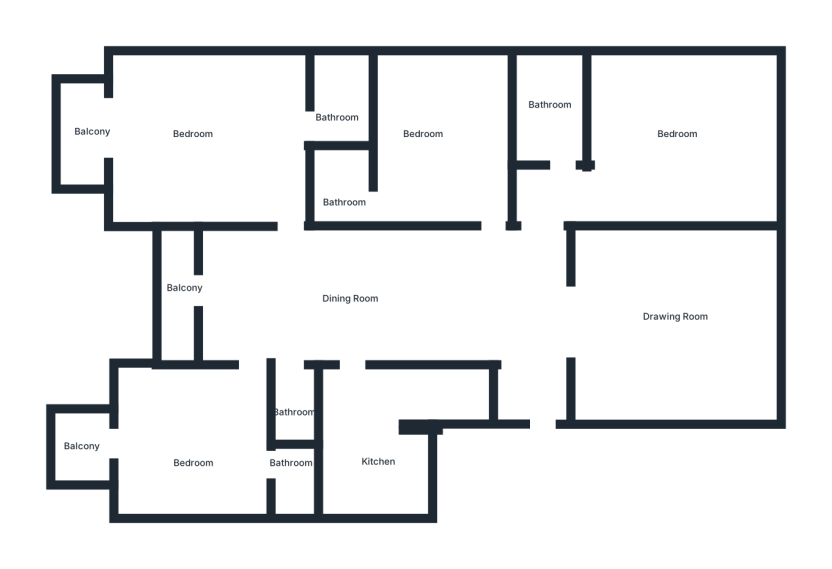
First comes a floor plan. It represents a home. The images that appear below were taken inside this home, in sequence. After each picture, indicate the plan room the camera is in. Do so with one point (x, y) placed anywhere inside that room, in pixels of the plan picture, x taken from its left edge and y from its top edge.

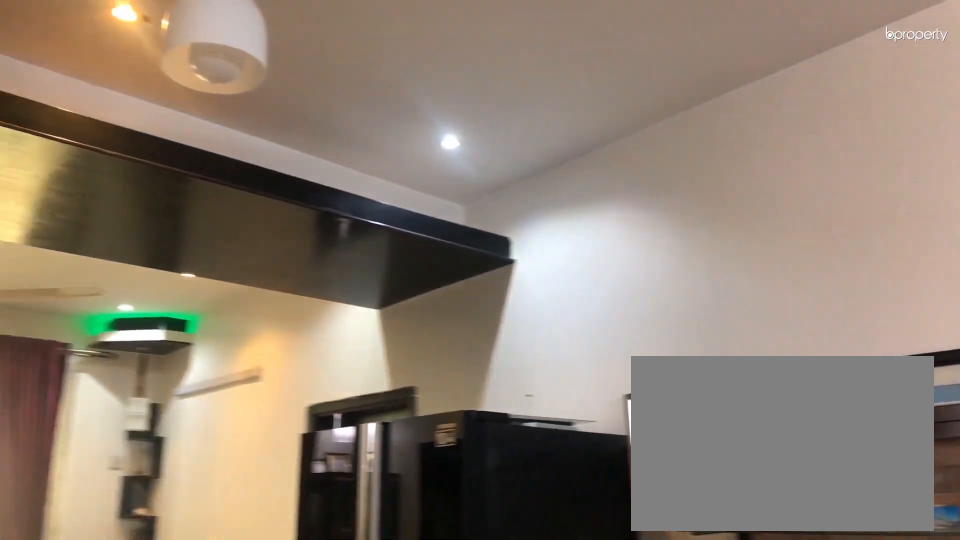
(373, 297)
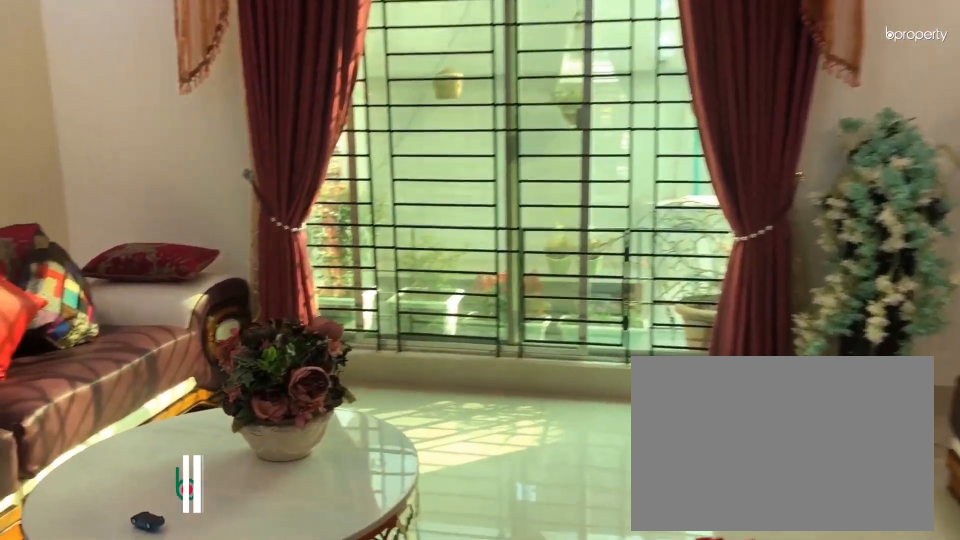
(679, 312)
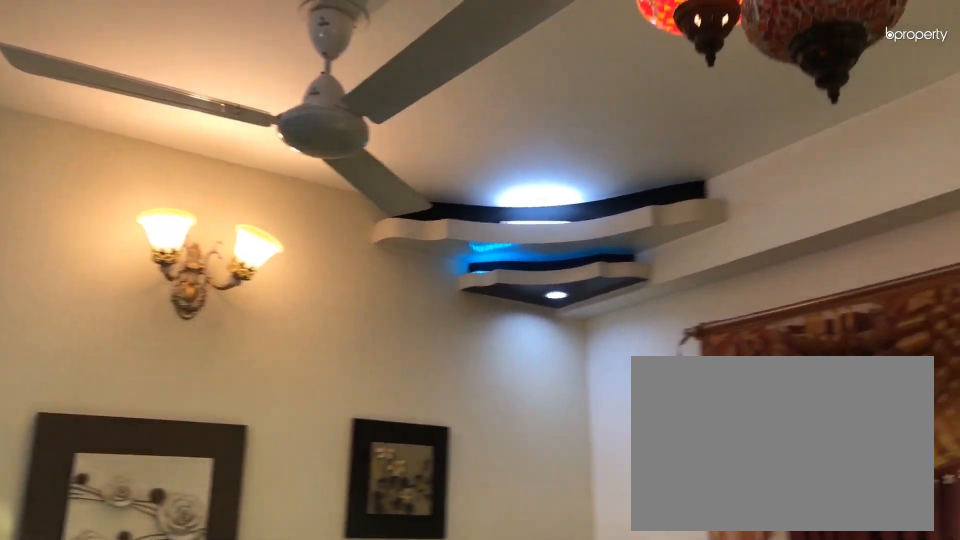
(667, 318)
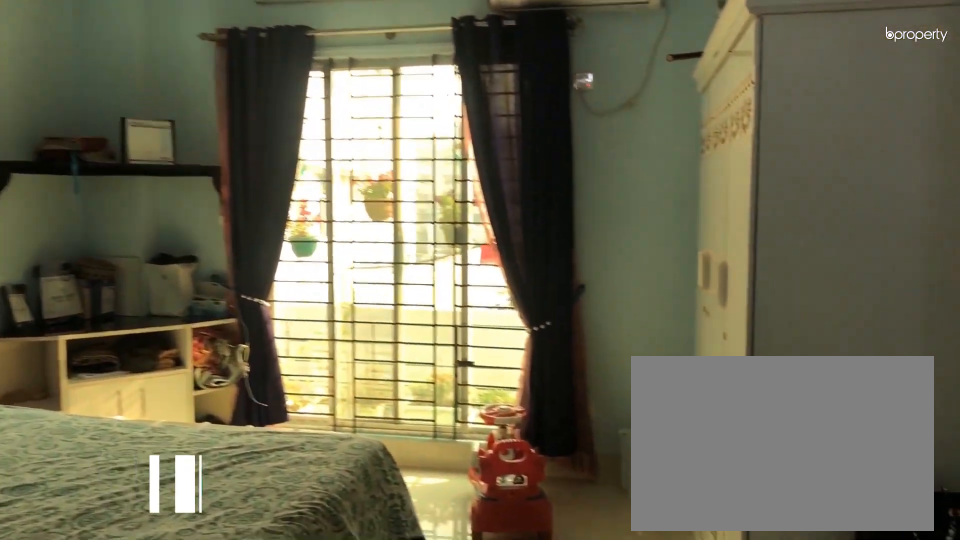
(665, 151)
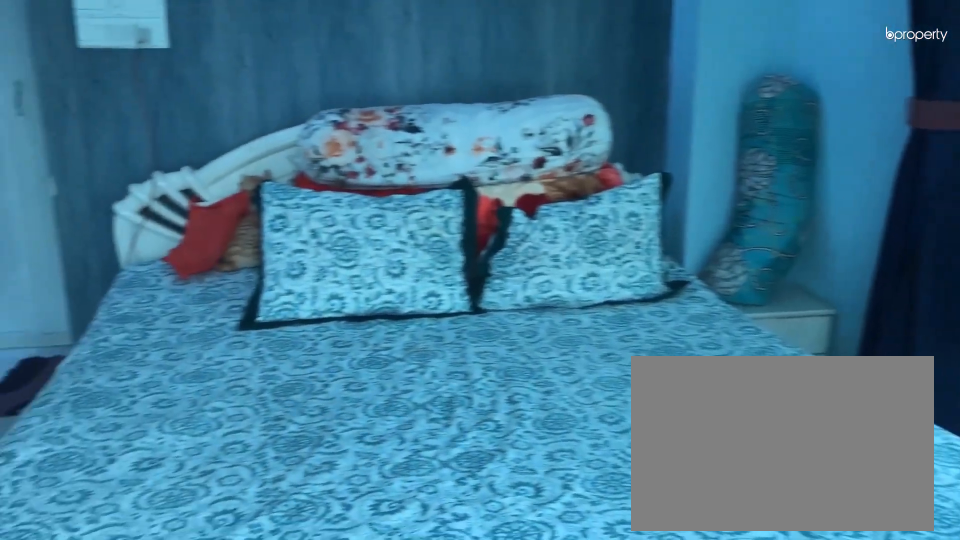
(665, 151)
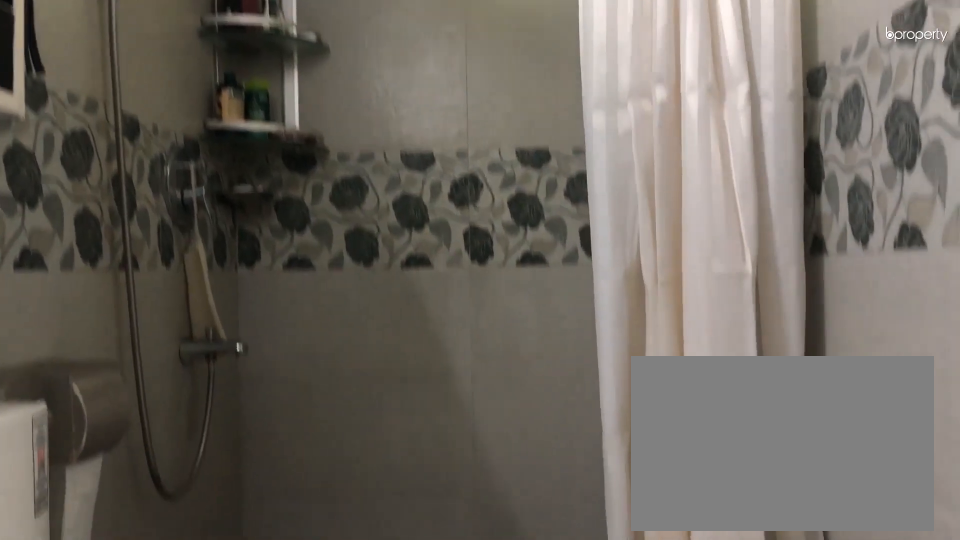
(557, 112)
